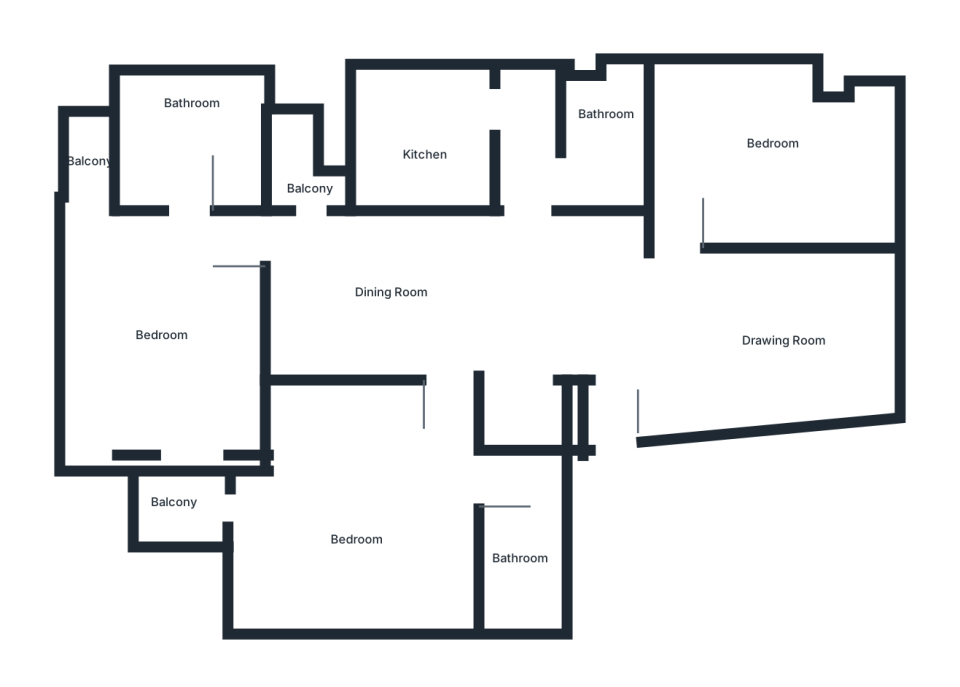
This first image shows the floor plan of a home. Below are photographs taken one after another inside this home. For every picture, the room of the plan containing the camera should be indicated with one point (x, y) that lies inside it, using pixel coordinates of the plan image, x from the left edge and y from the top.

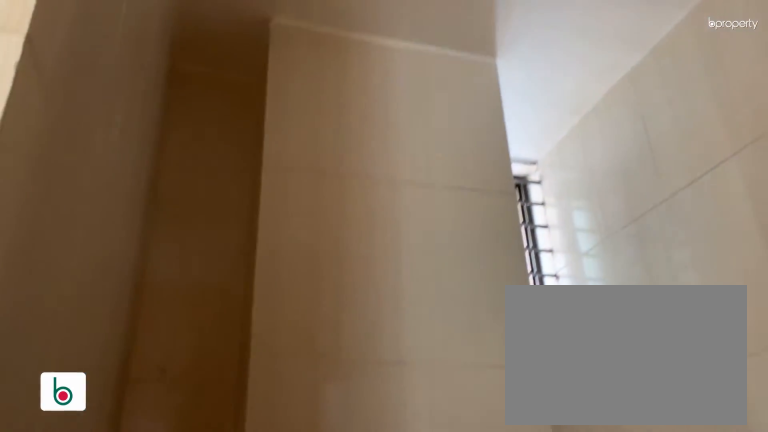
(599, 163)
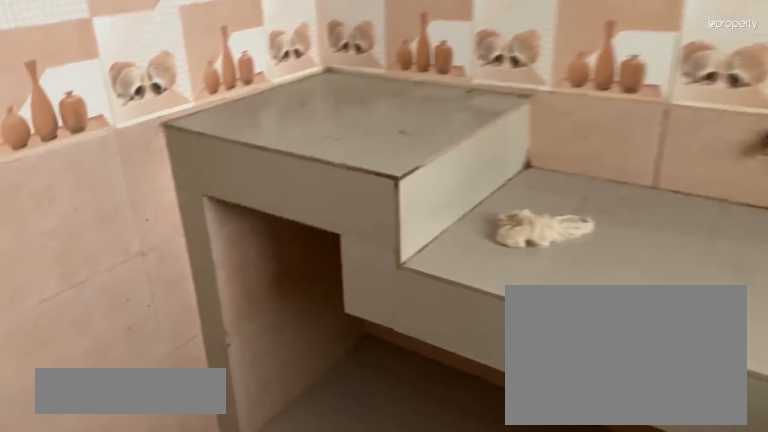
(429, 142)
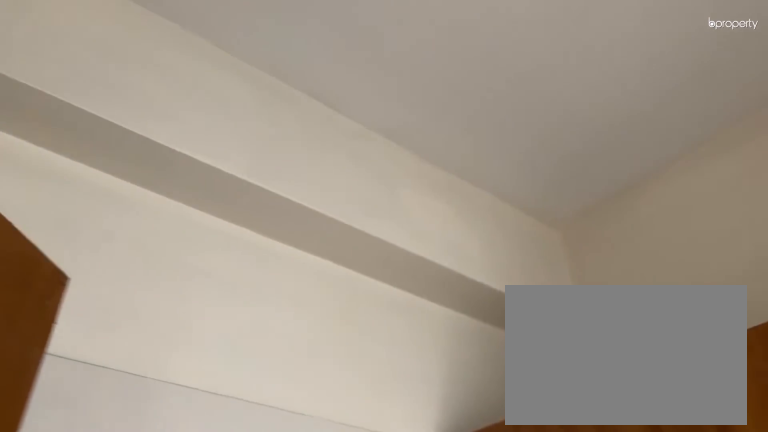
(433, 137)
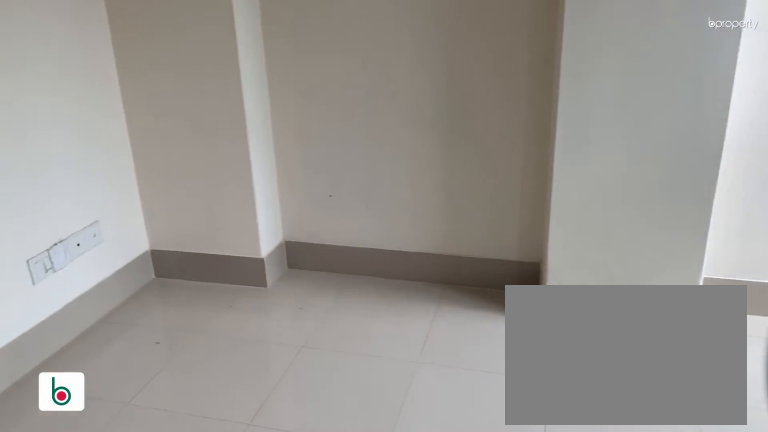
(181, 345)
